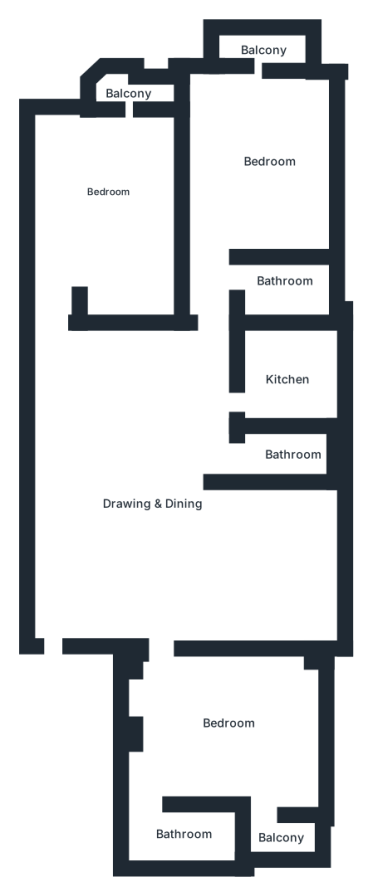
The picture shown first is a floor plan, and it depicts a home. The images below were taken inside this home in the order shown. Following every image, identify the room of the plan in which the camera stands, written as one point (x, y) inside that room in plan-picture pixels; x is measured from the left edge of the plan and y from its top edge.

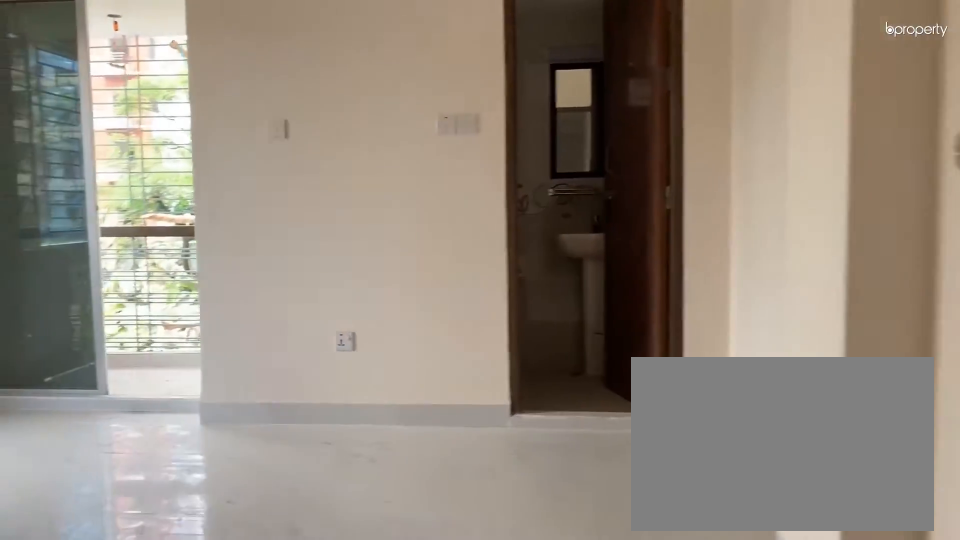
(225, 744)
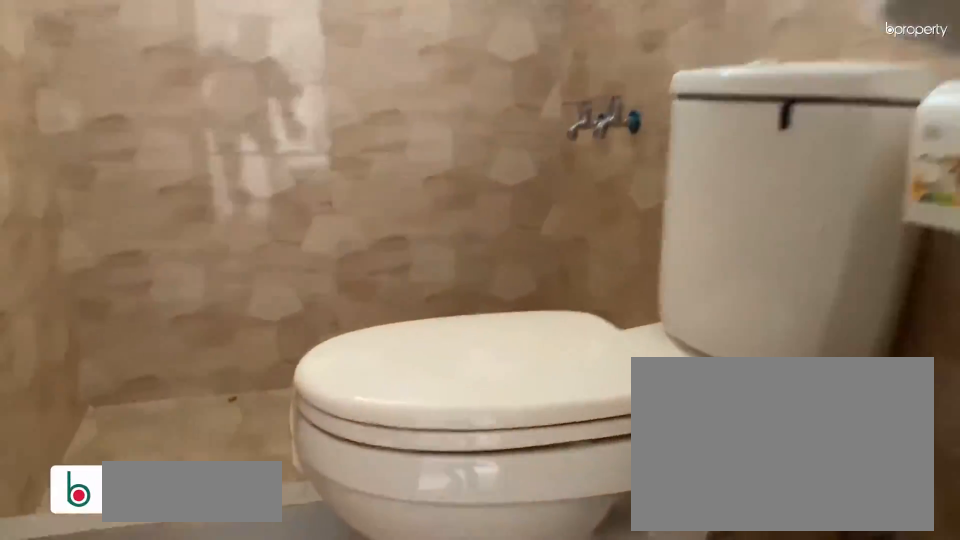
(287, 456)
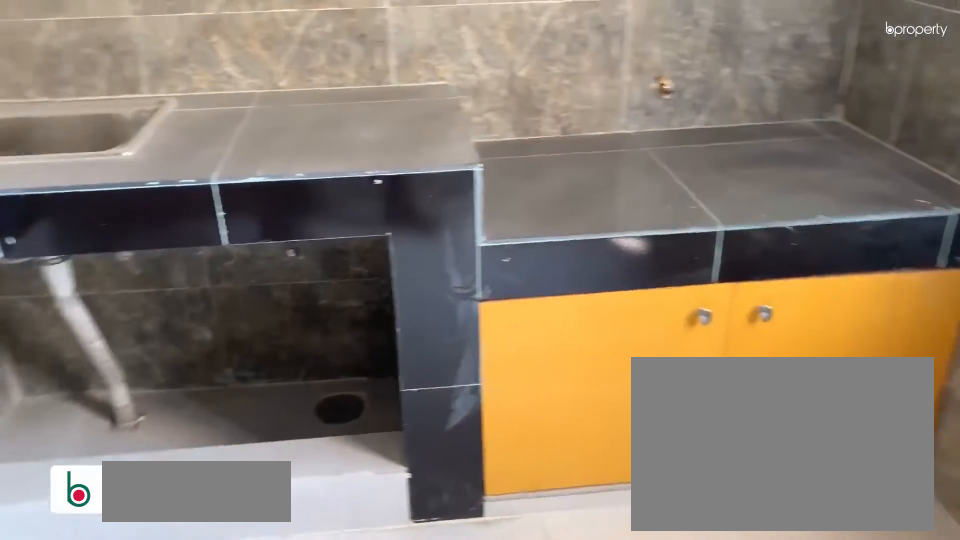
(291, 382)
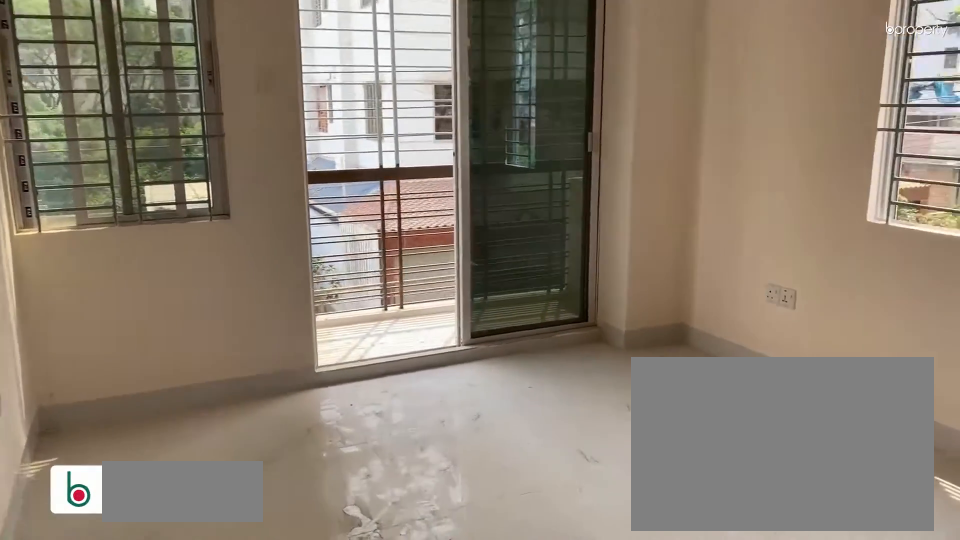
(259, 141)
